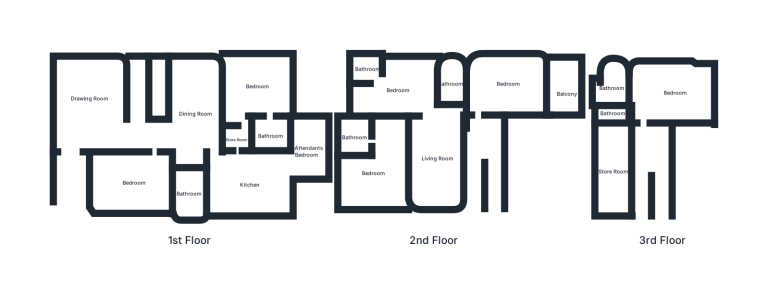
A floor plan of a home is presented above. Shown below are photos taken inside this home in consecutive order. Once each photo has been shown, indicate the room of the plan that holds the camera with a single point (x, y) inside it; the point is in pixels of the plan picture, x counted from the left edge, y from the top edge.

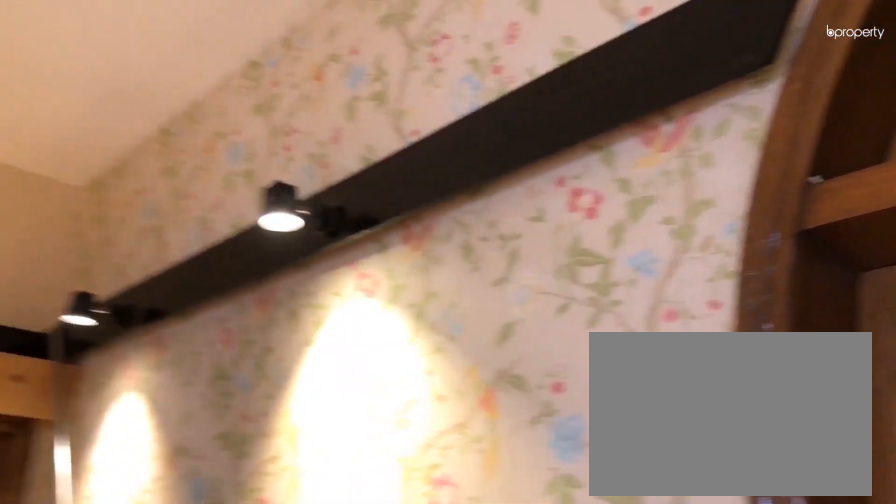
(508, 84)
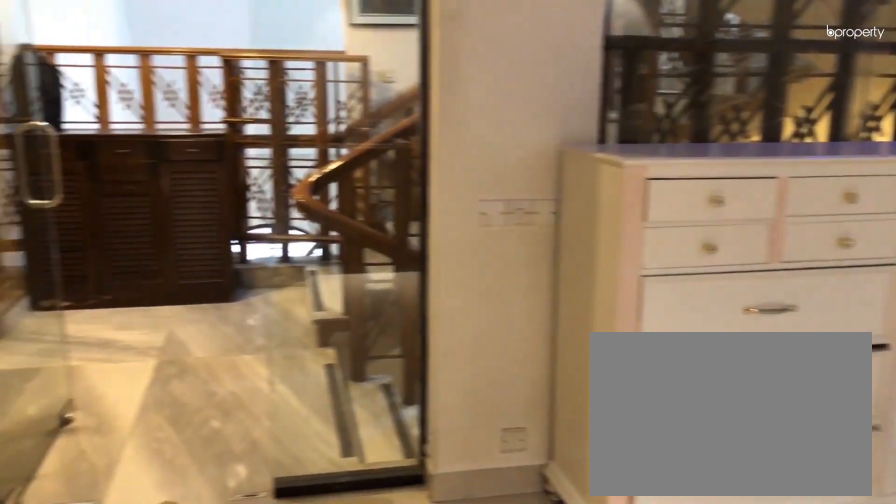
(436, 159)
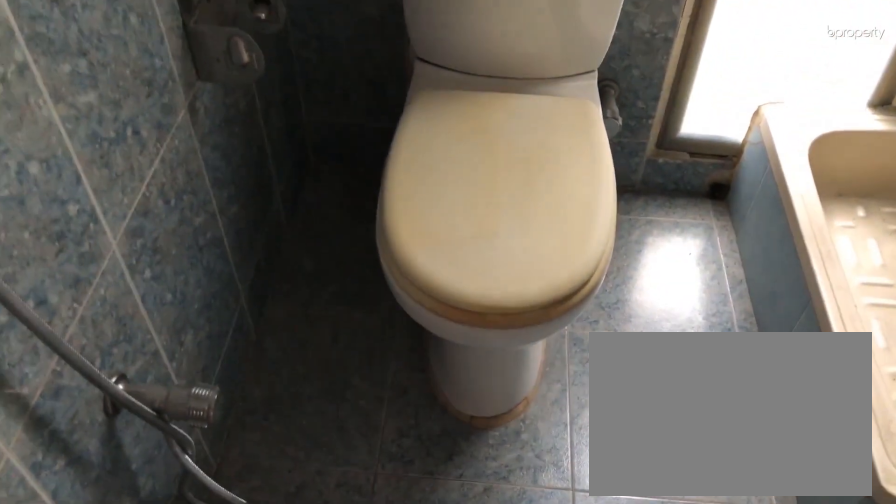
(365, 69)
